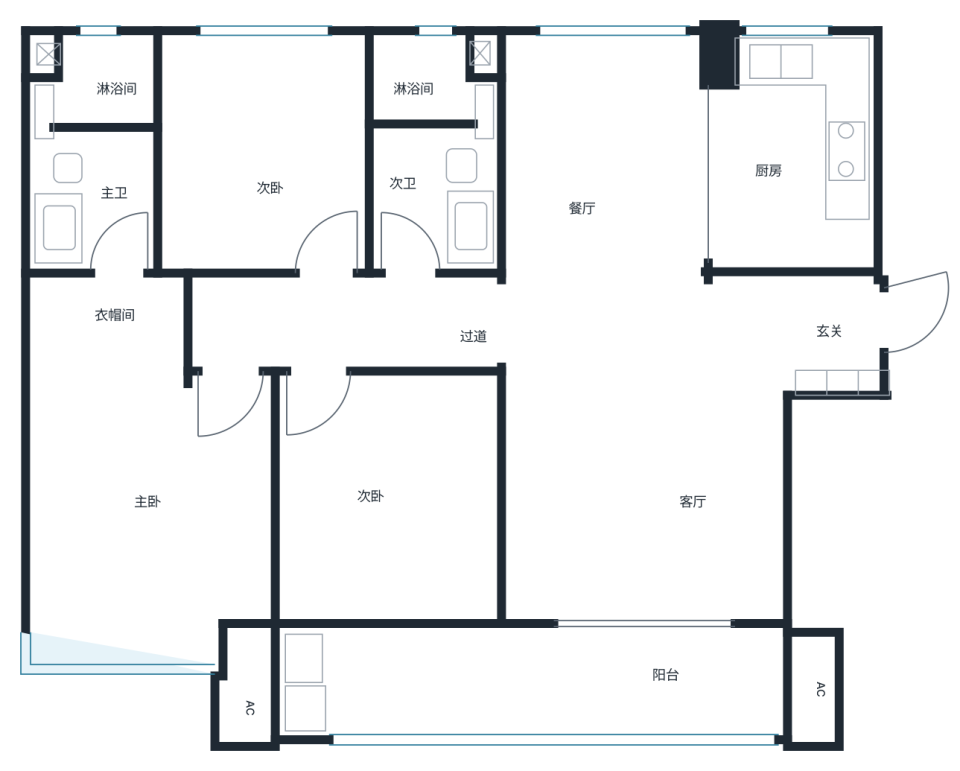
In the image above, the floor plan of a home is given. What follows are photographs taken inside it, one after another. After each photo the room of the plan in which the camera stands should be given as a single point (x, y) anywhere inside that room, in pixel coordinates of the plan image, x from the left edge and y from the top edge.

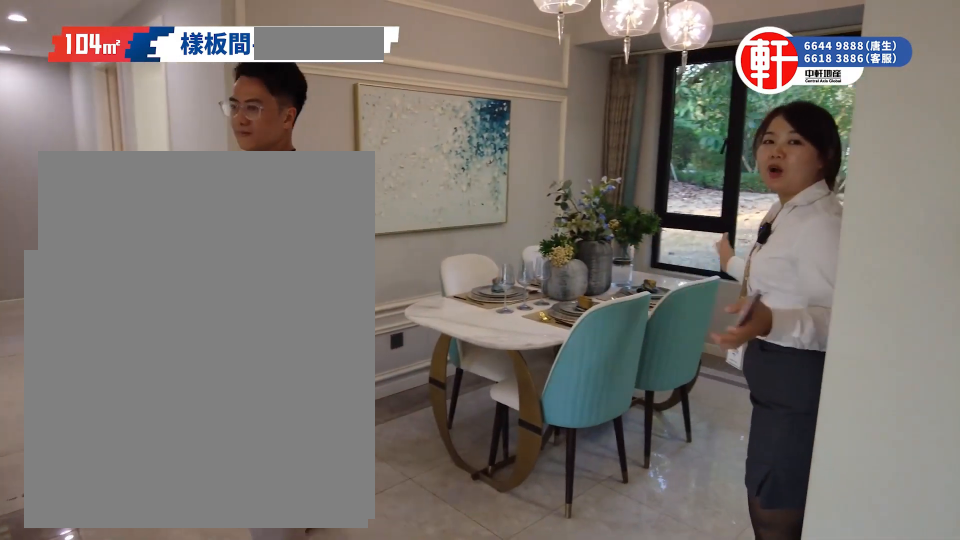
(602, 354)
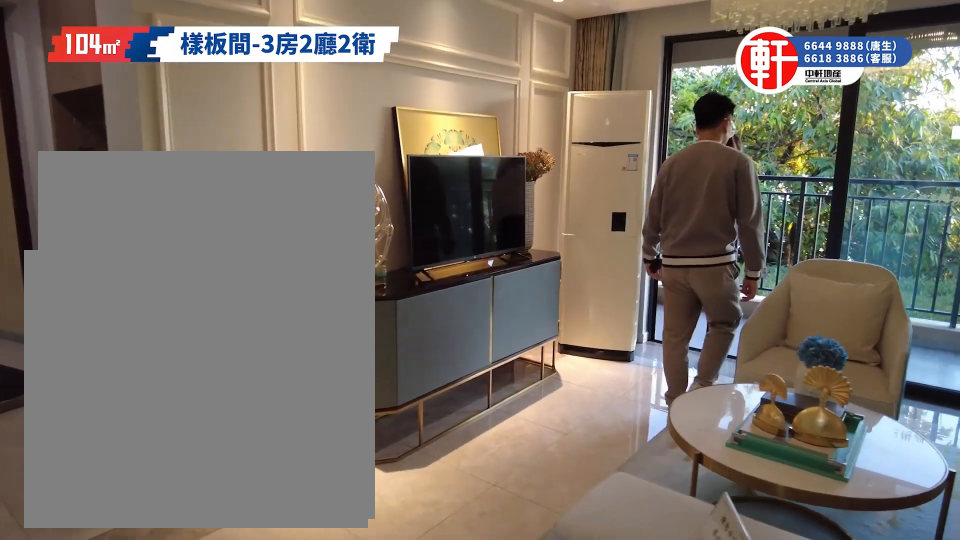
(614, 363)
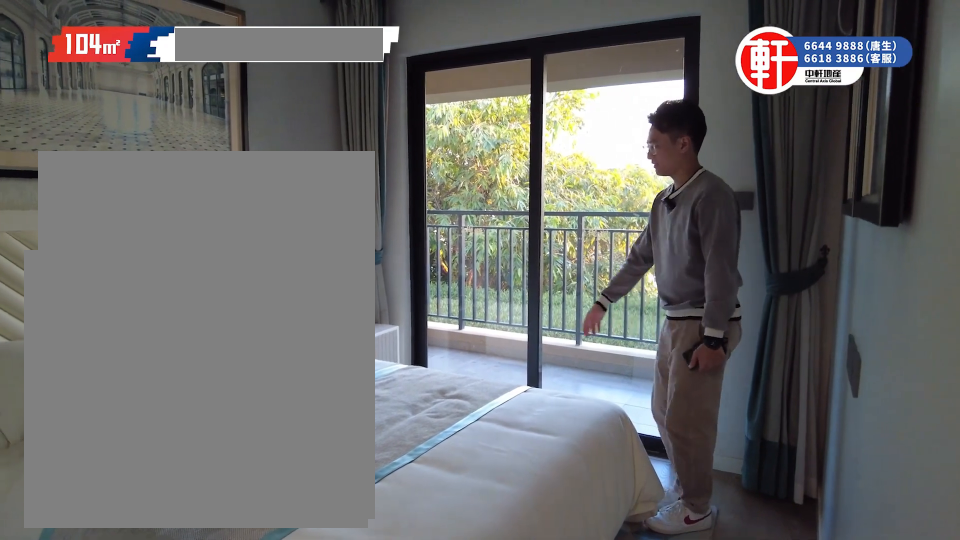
(390, 540)
